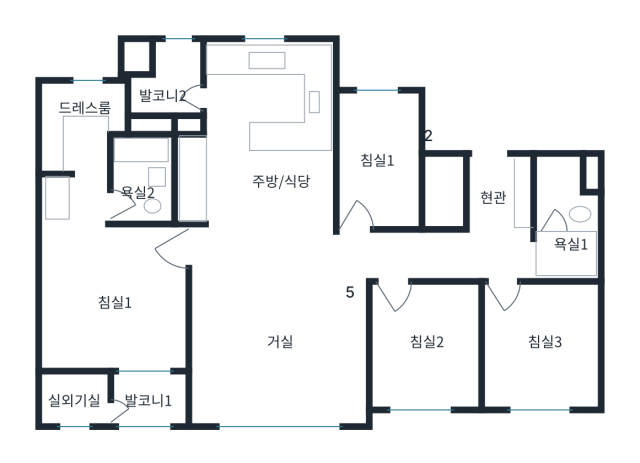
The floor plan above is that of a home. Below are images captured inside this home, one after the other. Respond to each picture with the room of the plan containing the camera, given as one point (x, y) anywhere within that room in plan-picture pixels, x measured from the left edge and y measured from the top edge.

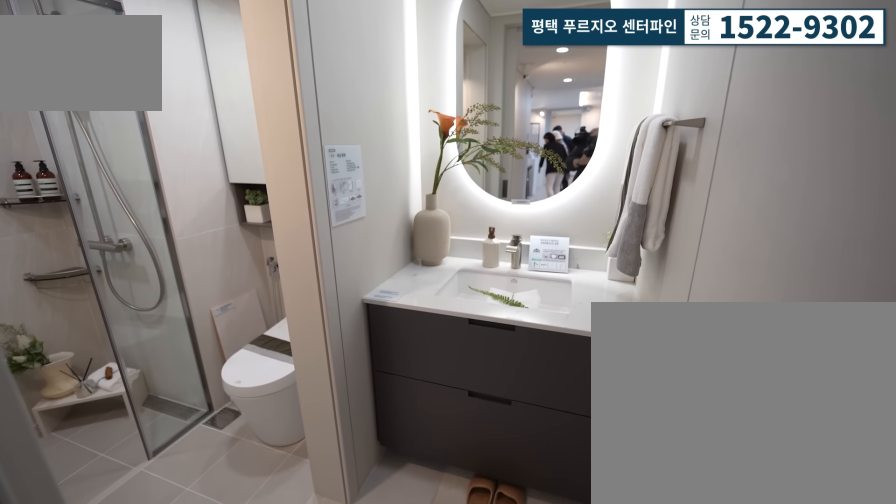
(555, 238)
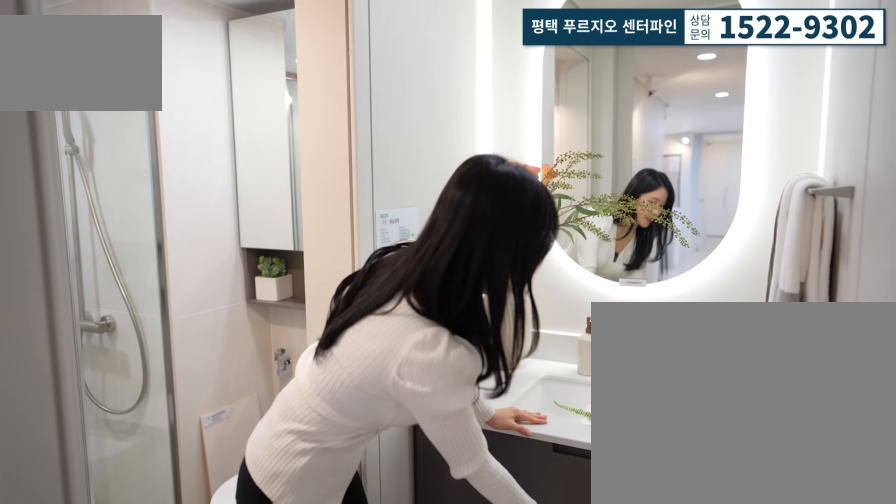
(556, 238)
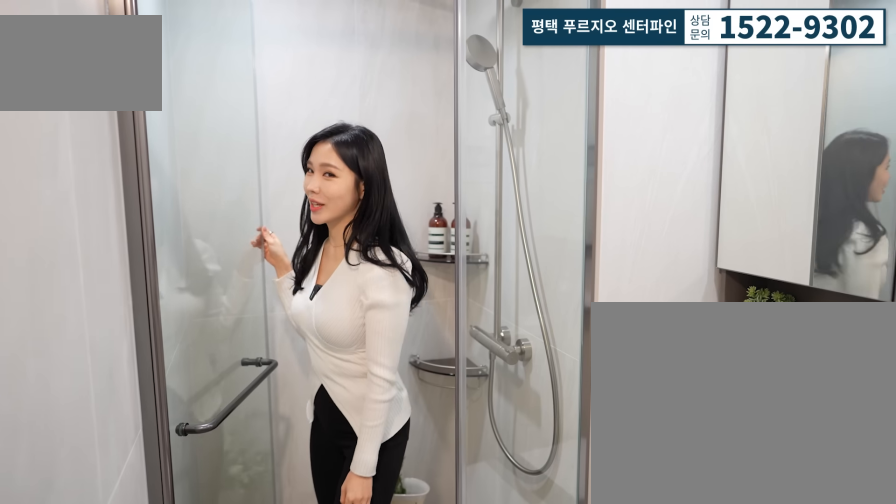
(579, 254)
